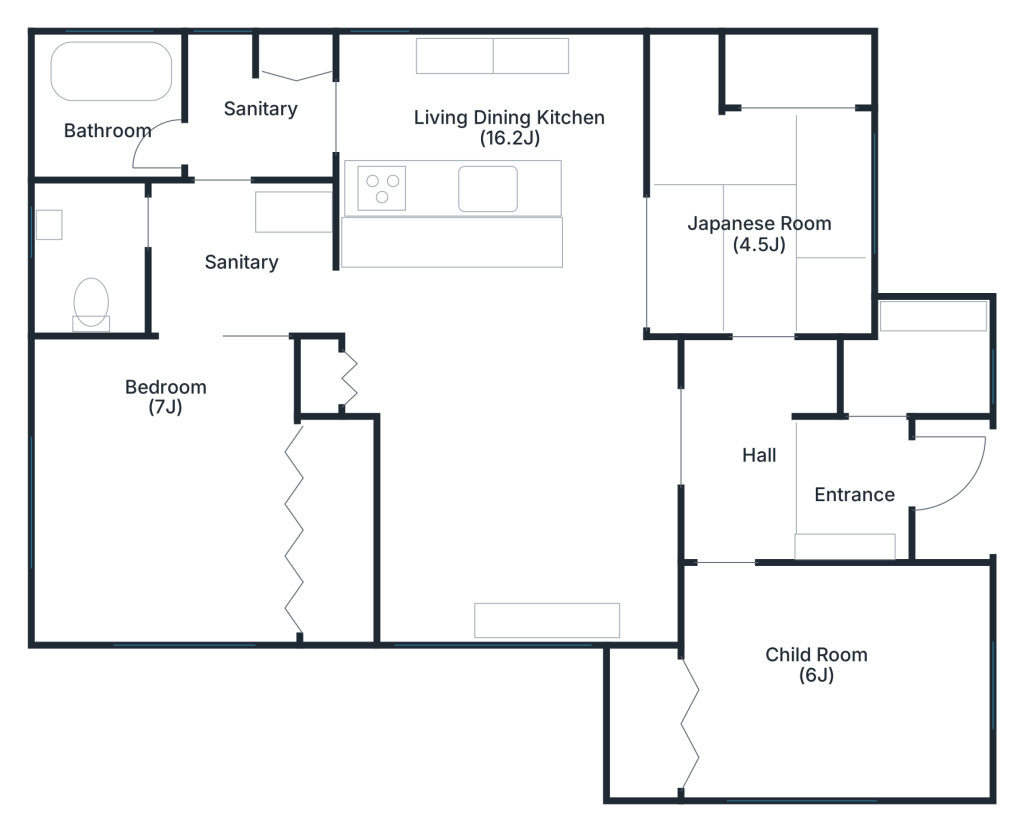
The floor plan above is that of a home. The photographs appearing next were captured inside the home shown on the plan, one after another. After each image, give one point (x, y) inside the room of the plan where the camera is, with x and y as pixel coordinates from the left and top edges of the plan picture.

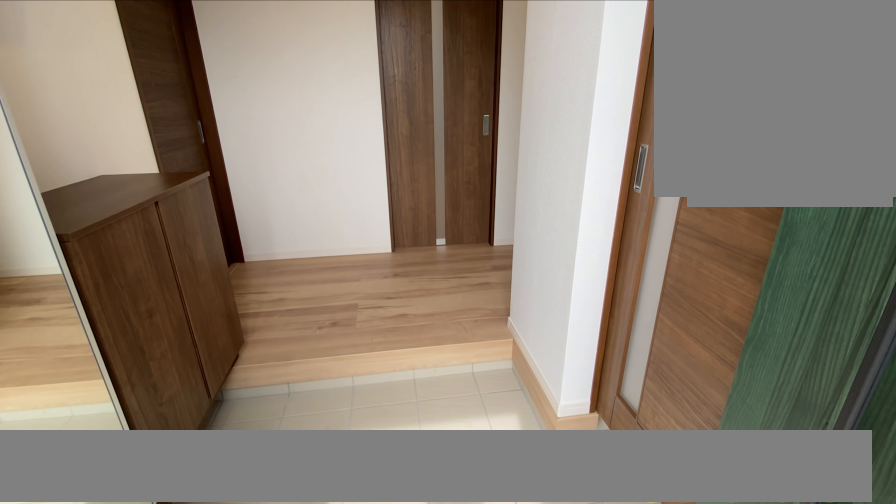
(850, 481)
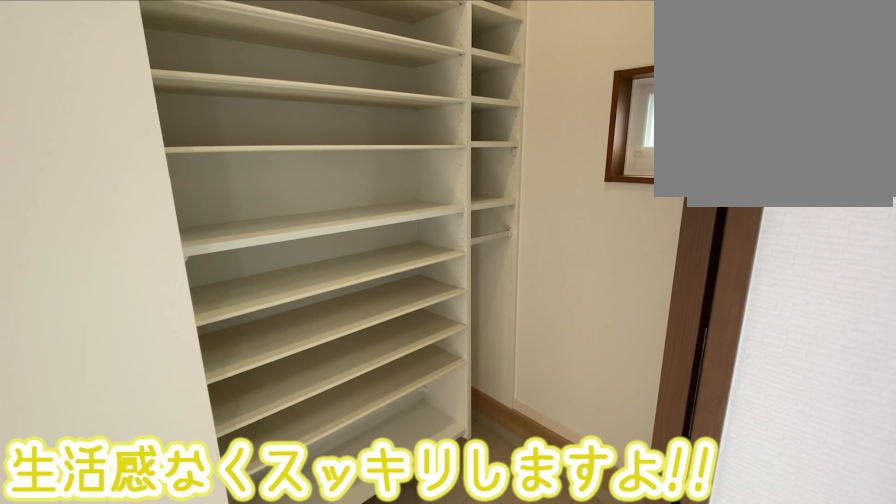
(920, 364)
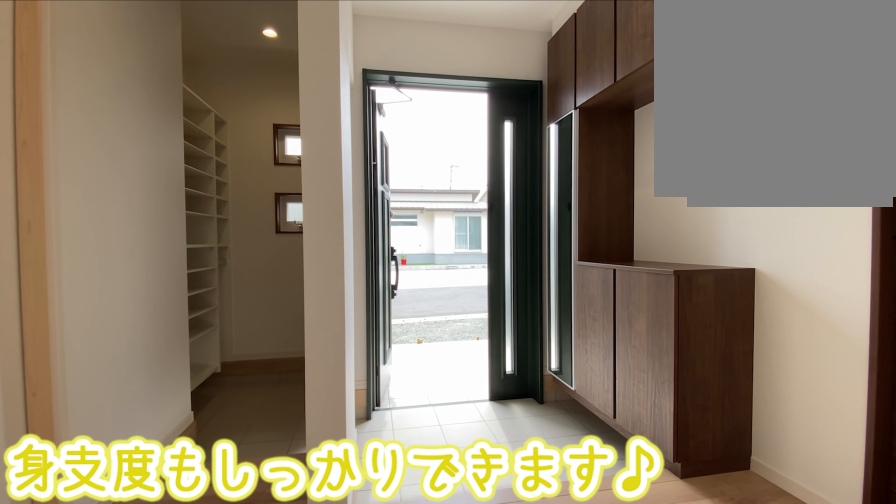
(850, 481)
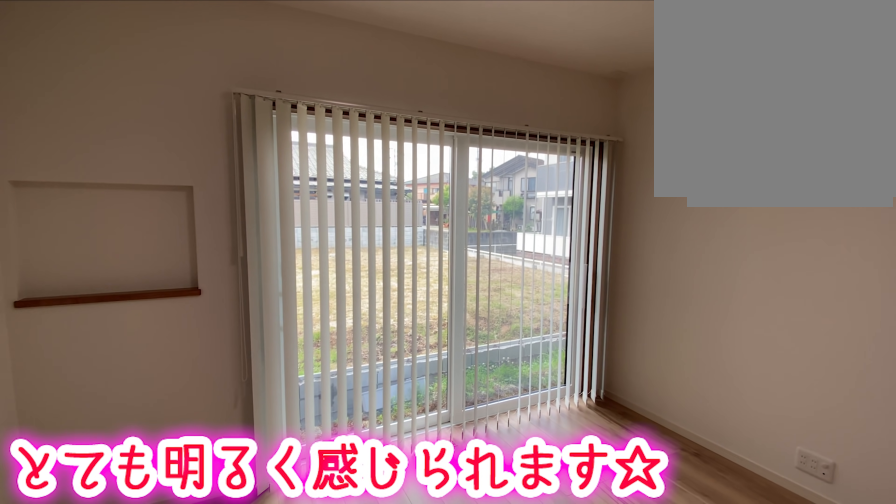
(515, 432)
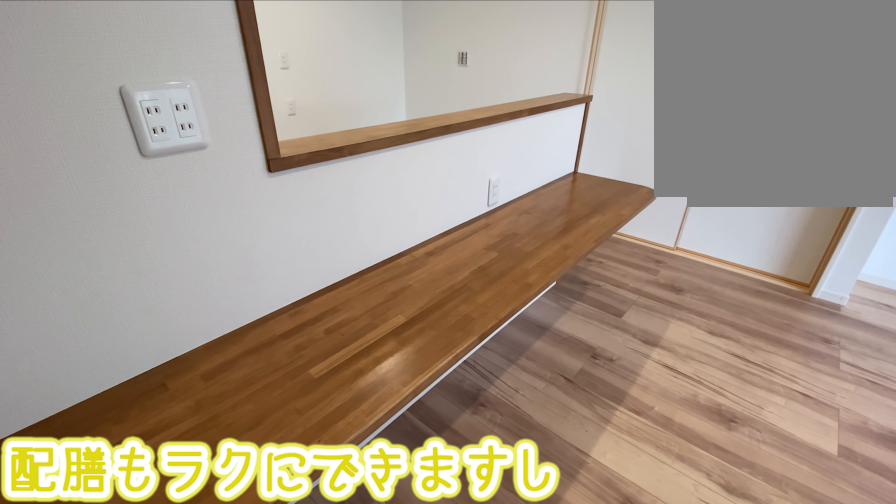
(515, 432)
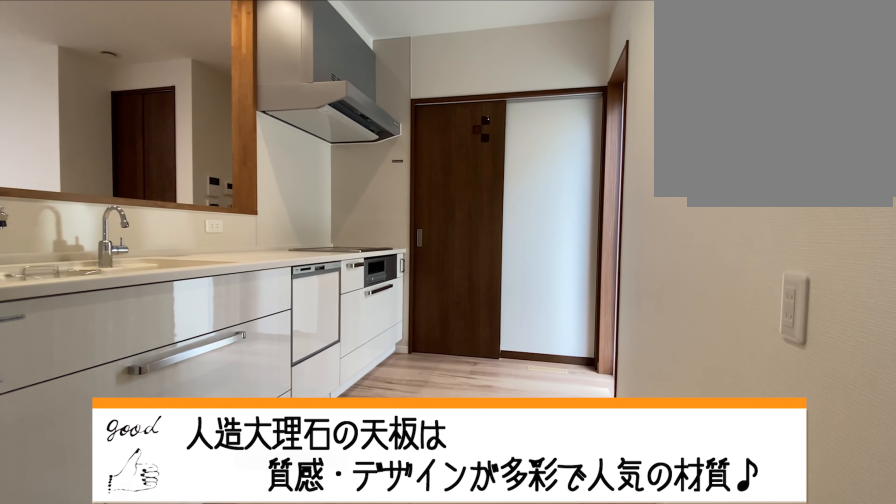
(457, 123)
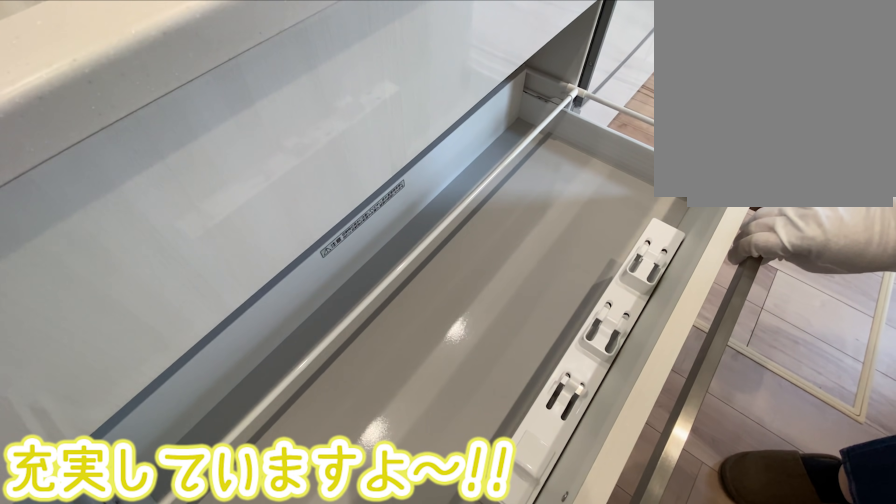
(457, 123)
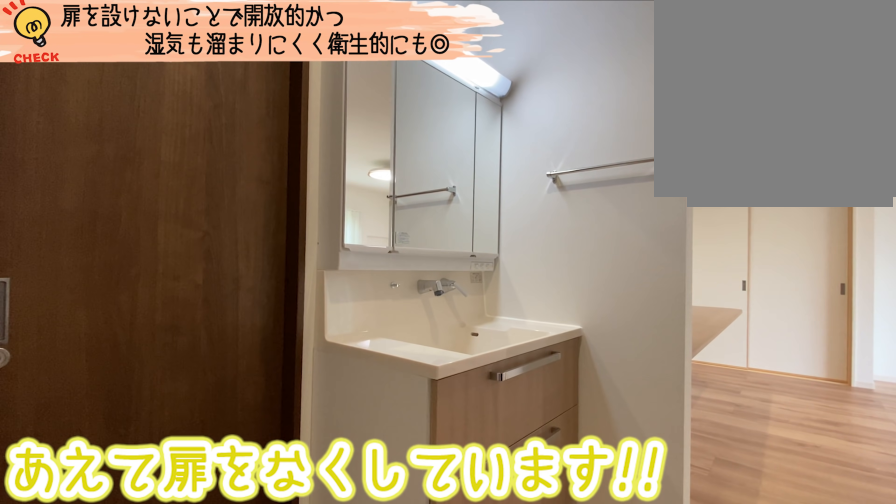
(226, 268)
